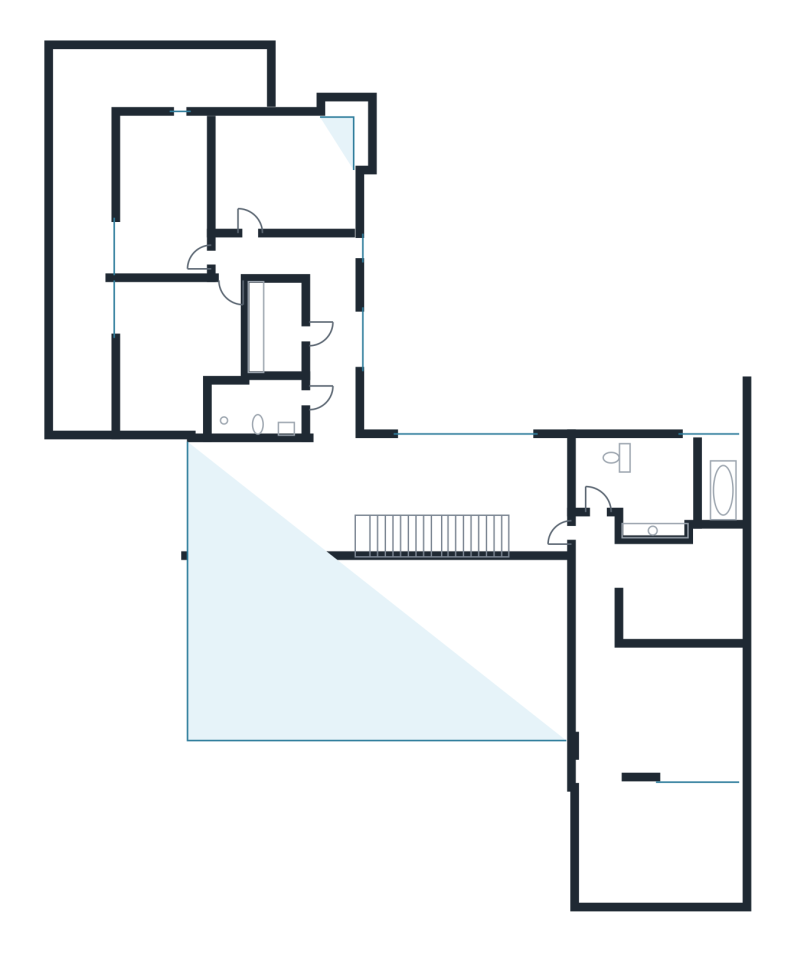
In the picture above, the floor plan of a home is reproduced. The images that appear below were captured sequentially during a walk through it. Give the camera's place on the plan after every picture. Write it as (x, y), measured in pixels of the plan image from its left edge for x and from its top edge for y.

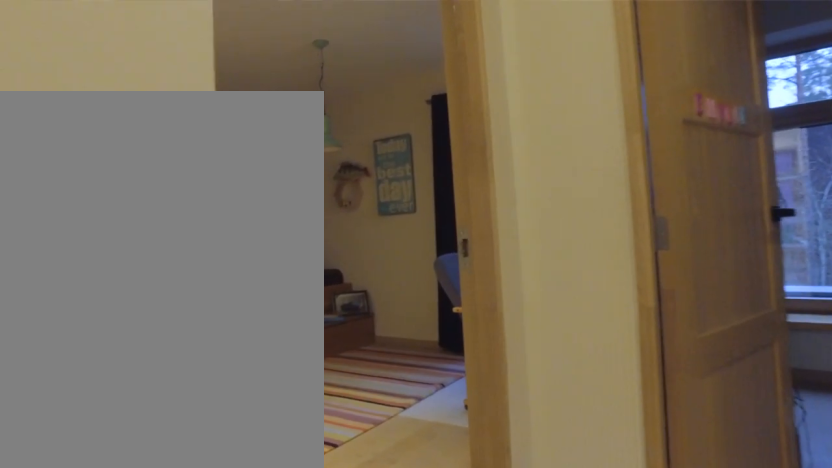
(244, 264)
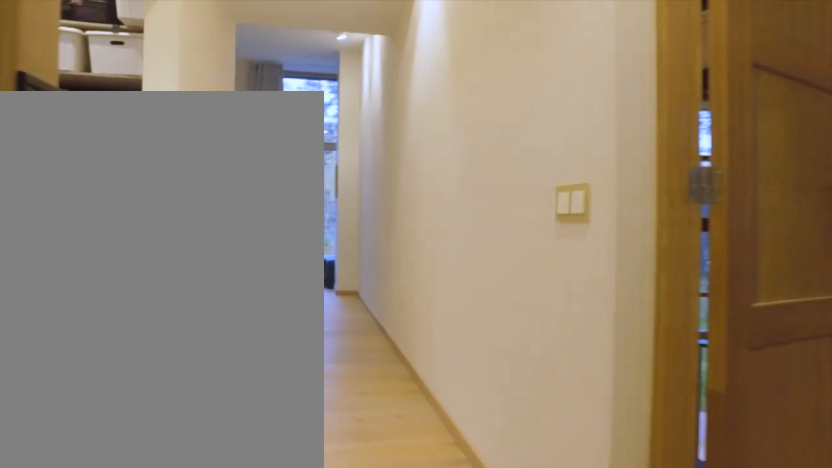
(595, 525)
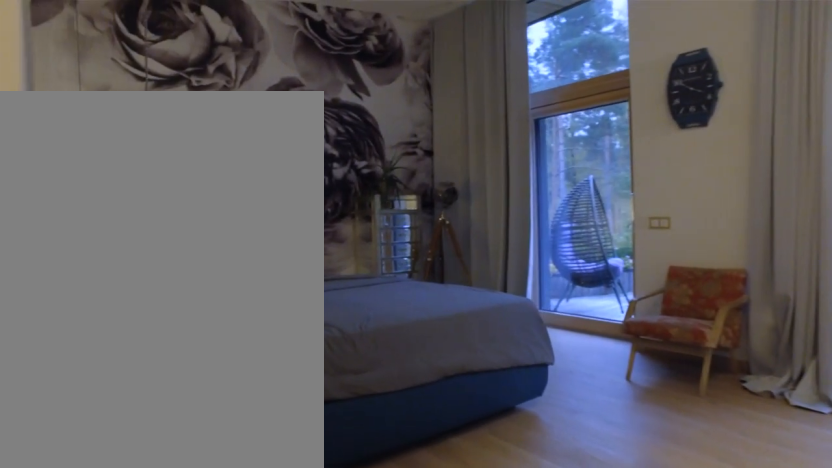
(590, 666)
